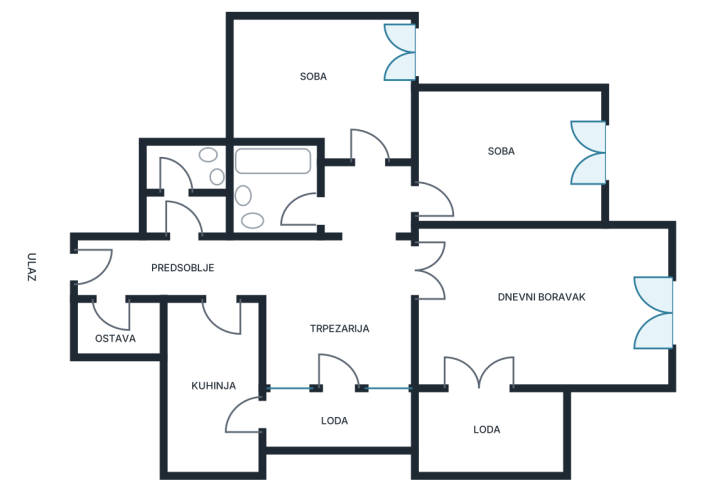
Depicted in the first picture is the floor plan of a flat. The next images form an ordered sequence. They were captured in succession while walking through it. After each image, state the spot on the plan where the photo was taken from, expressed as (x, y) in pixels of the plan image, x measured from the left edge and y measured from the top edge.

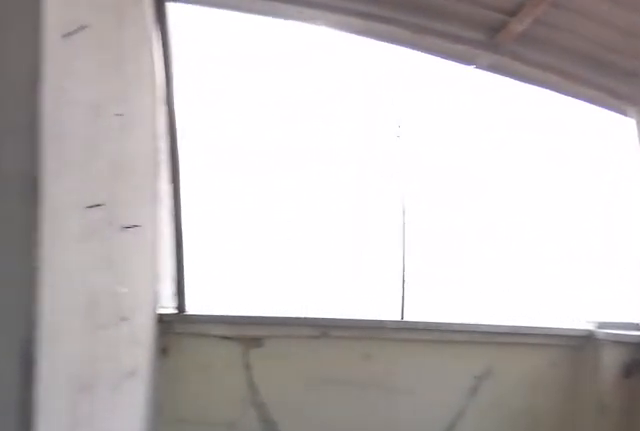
(474, 416)
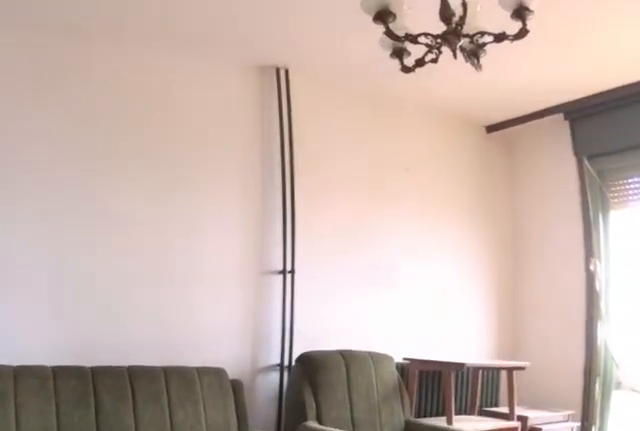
(498, 368)
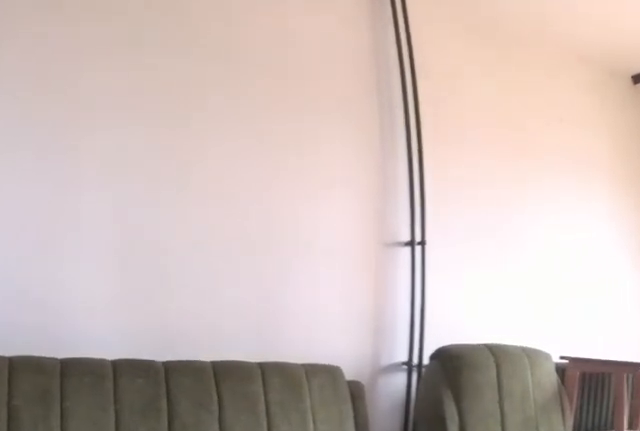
(500, 336)
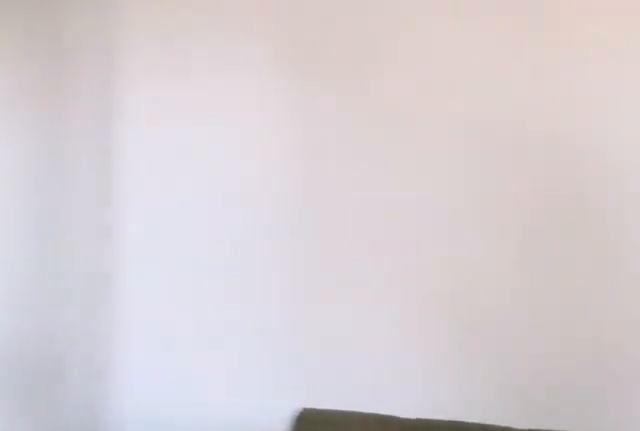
(493, 297)
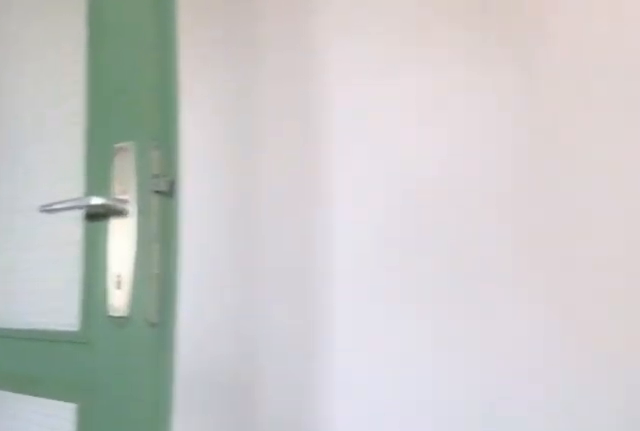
(487, 293)
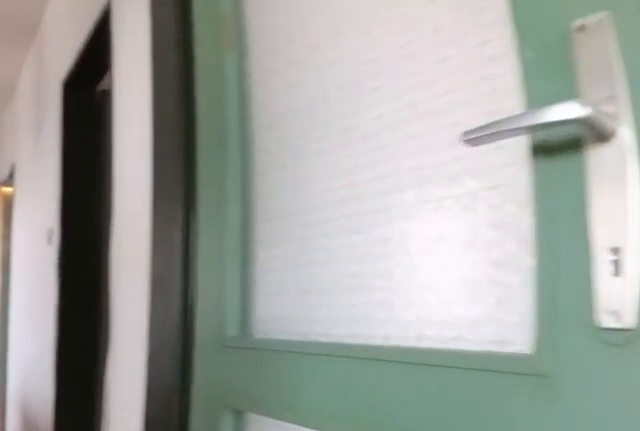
(468, 284)
